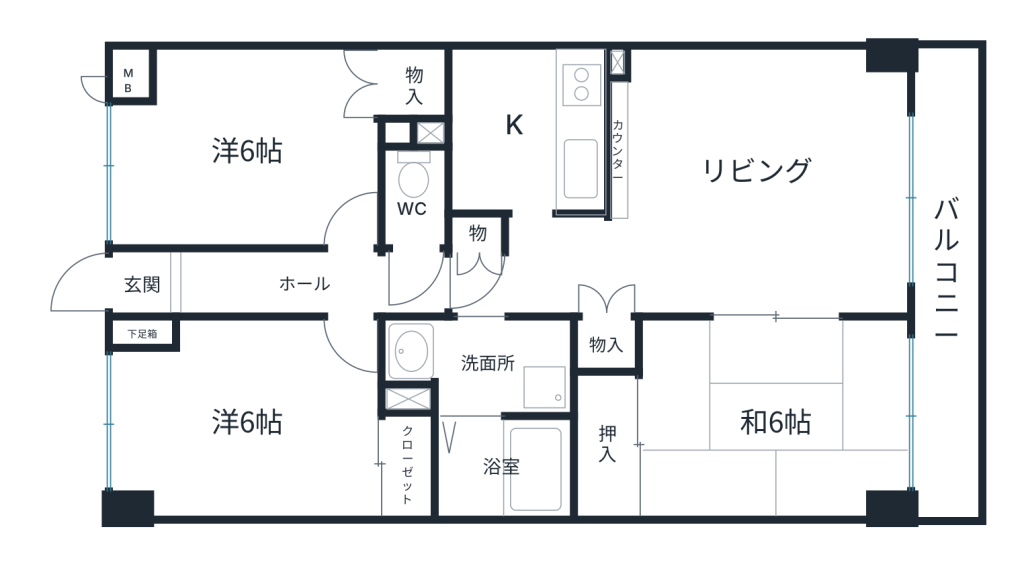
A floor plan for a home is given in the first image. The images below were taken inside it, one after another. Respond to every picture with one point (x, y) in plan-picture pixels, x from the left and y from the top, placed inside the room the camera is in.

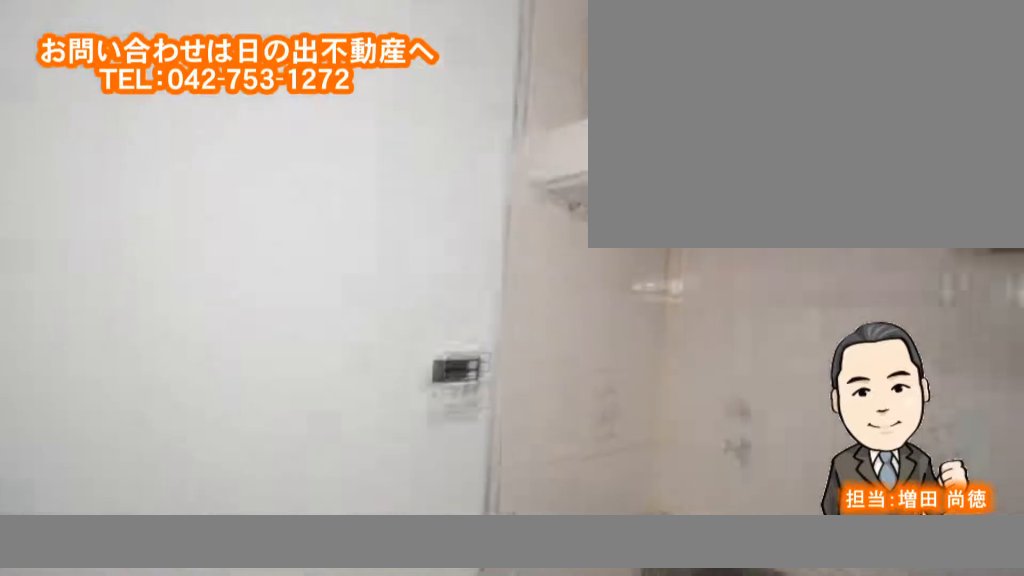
(509, 133)
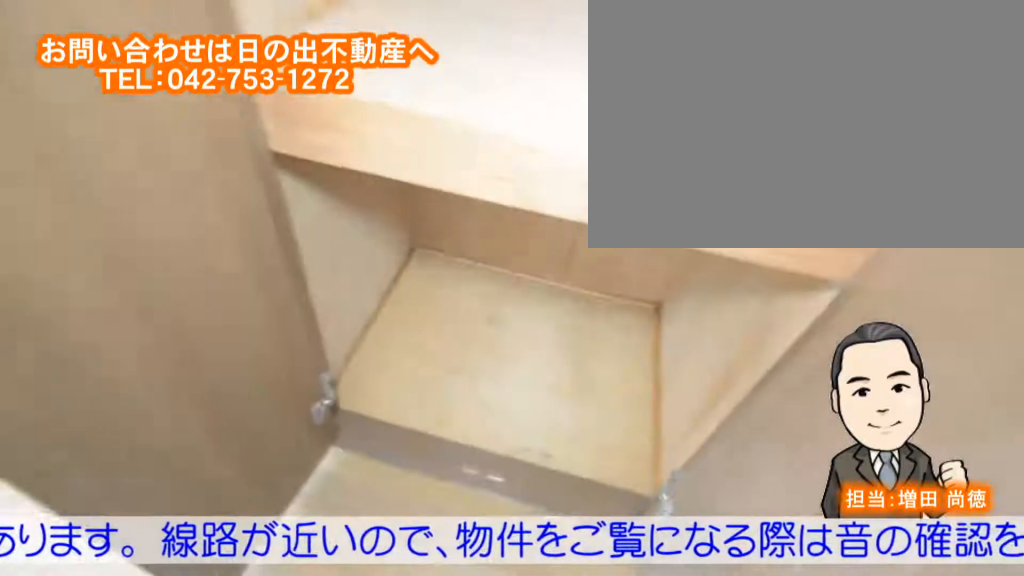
(749, 218)
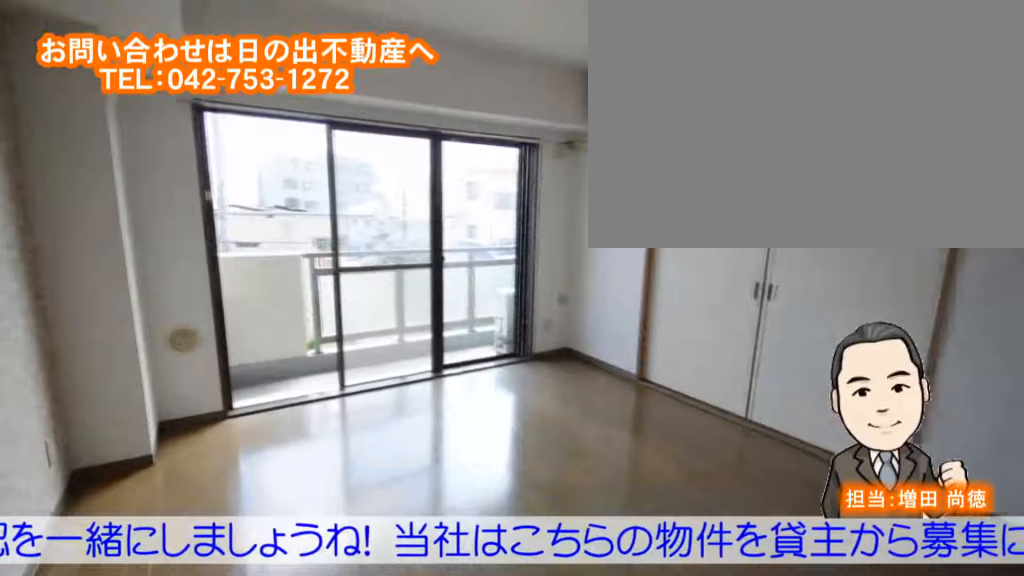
(748, 217)
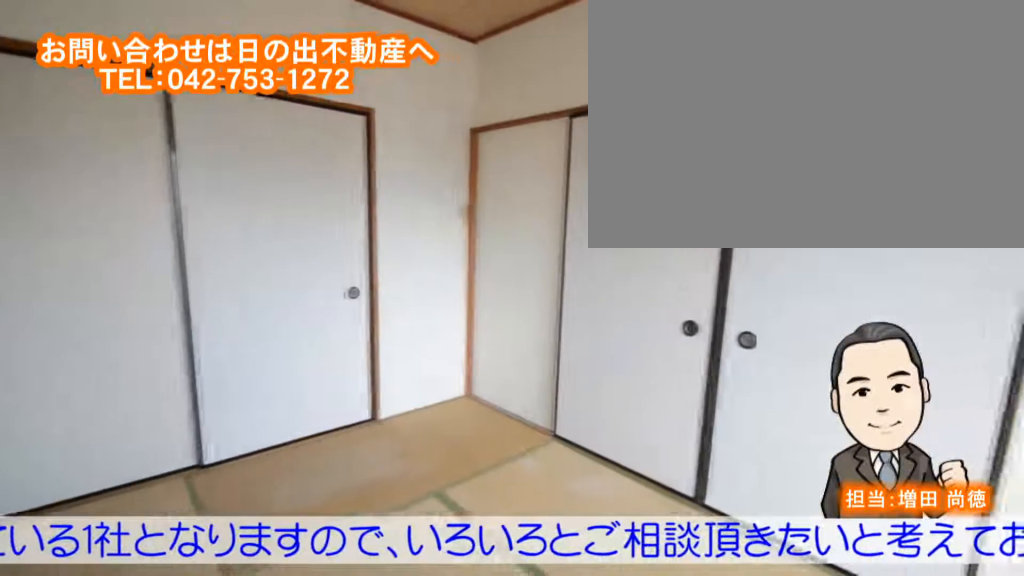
(708, 406)
